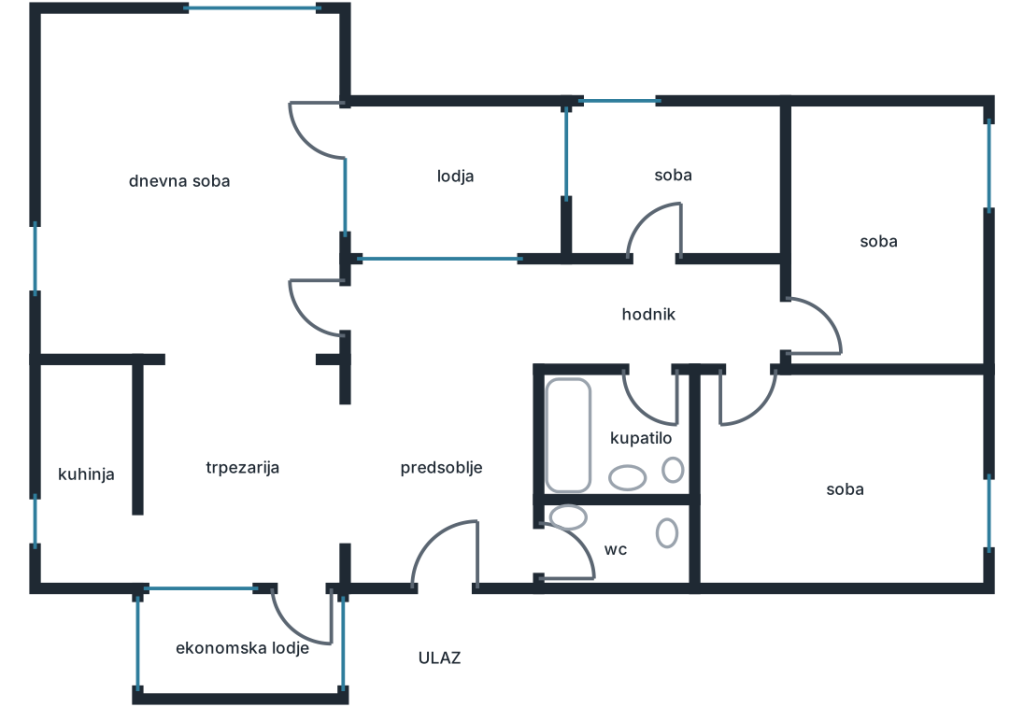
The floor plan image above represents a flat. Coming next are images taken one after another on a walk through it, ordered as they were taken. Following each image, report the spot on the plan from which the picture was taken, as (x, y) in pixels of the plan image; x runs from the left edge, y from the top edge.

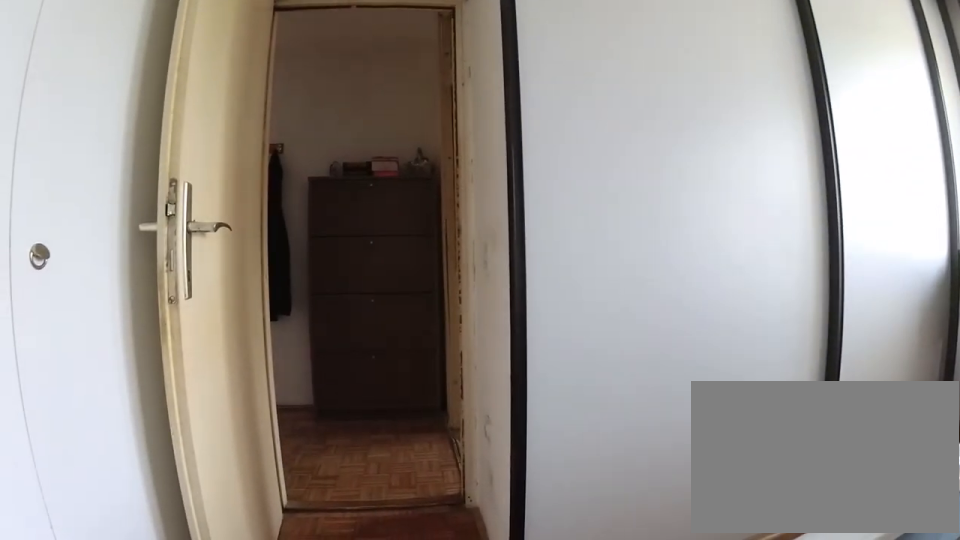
(734, 539)
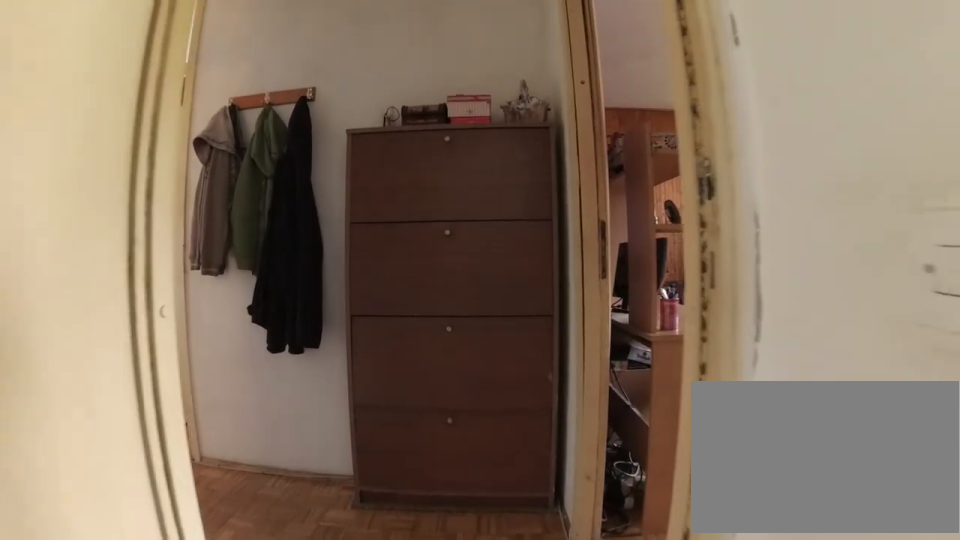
(733, 423)
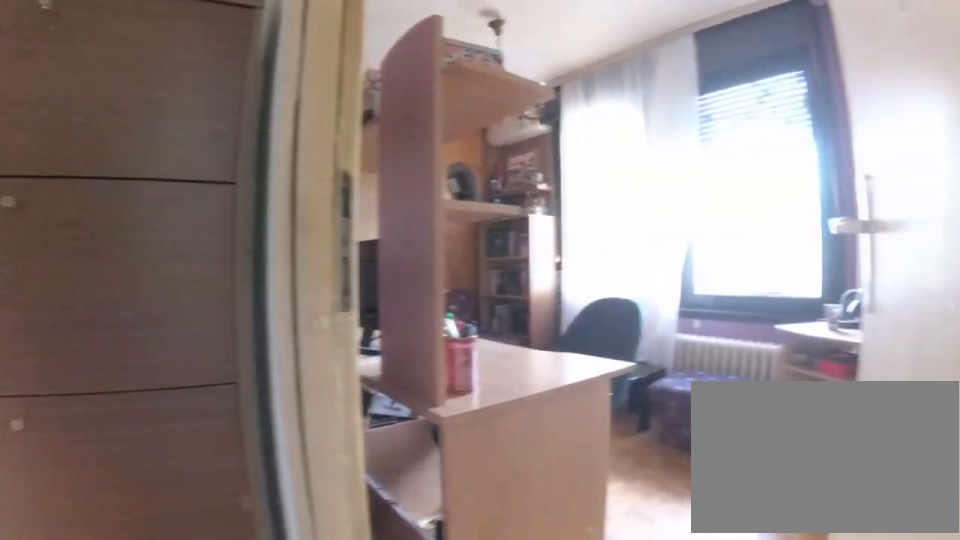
(732, 347)
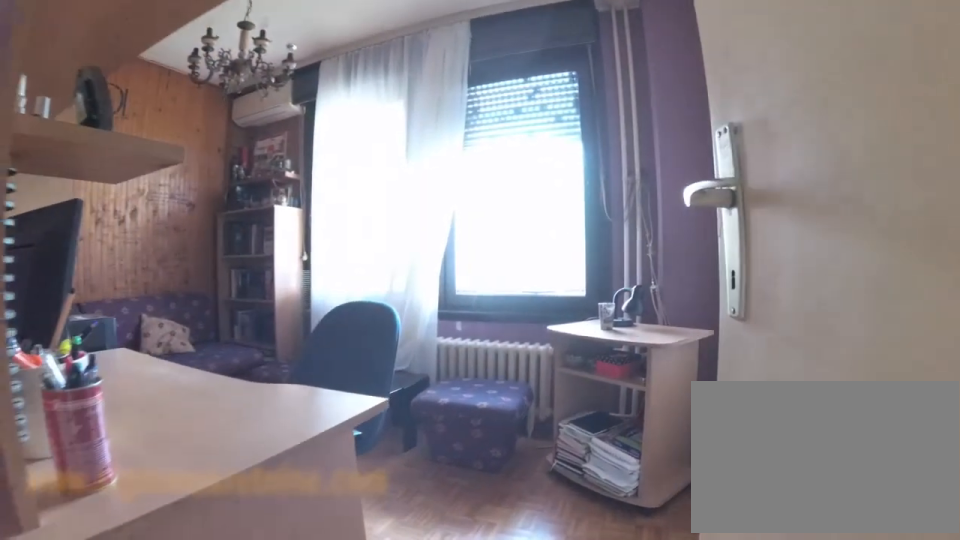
(770, 340)
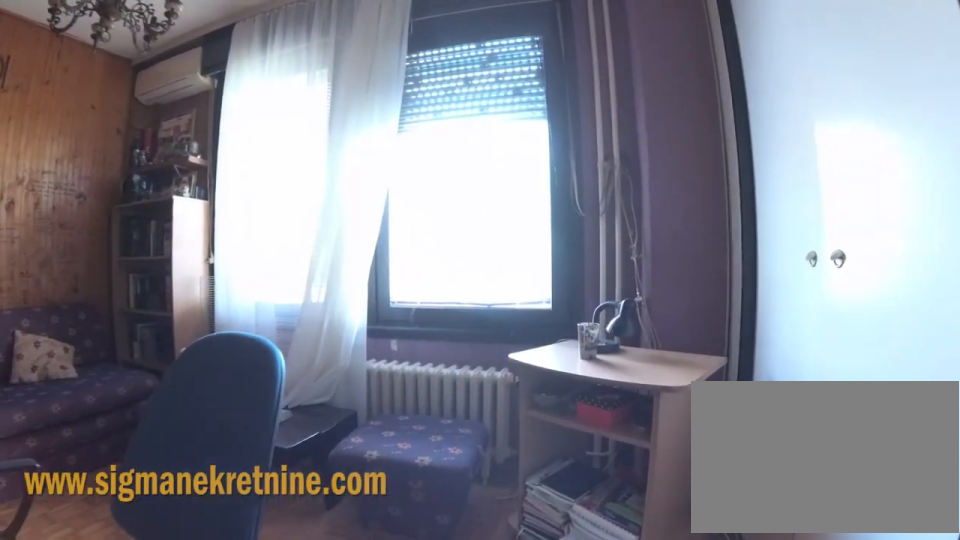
(817, 336)
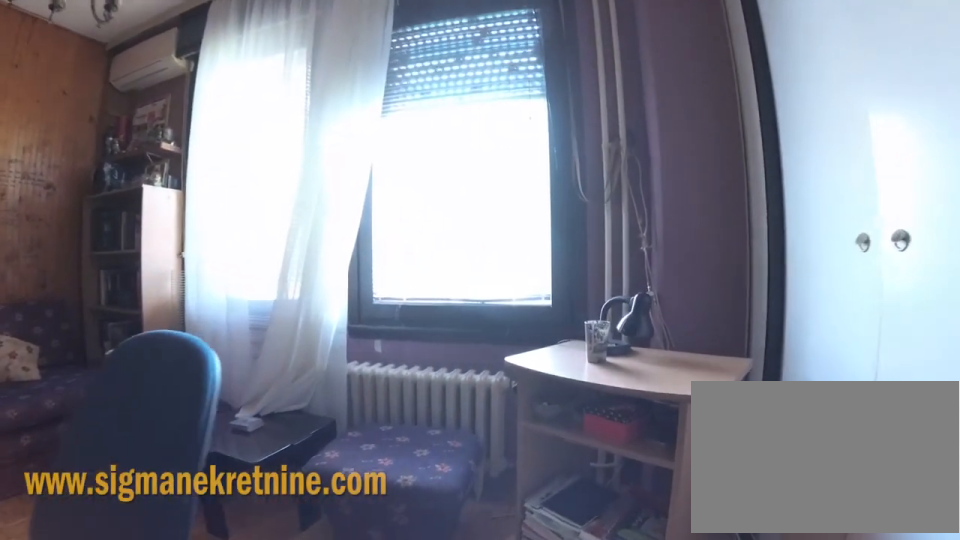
(833, 335)
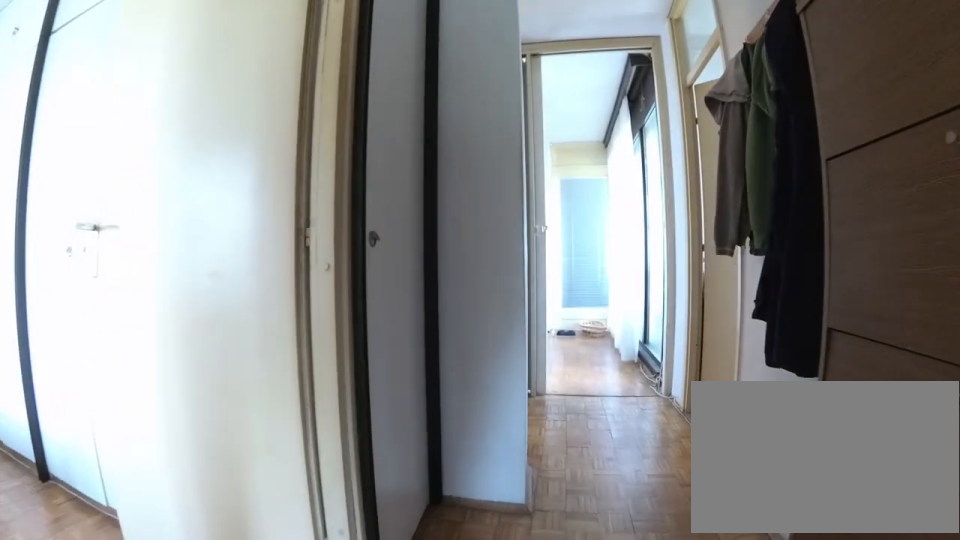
(831, 321)
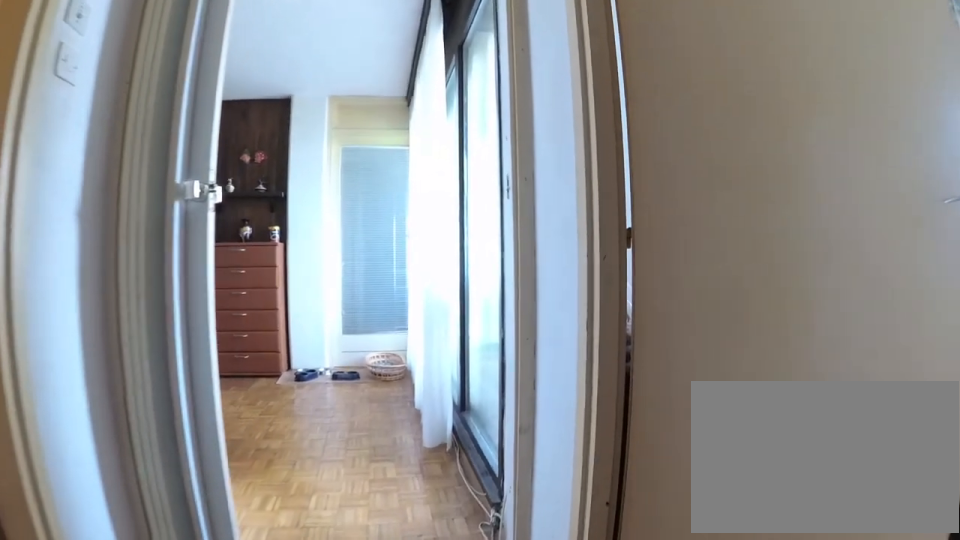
(712, 323)
